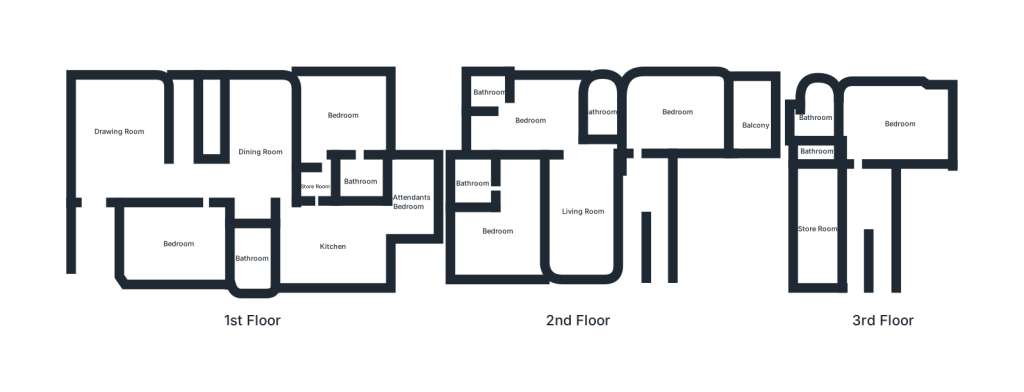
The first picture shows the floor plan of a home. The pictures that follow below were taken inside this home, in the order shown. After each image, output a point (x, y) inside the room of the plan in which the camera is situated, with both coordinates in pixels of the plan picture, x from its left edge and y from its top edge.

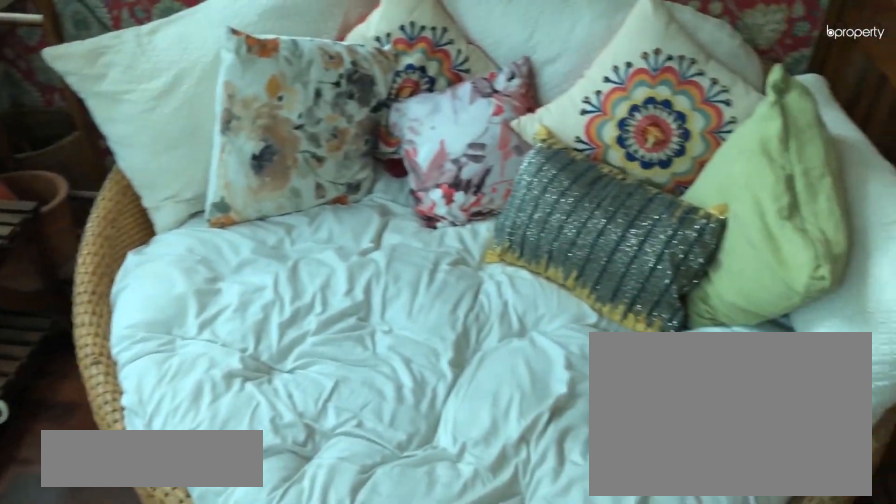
(755, 126)
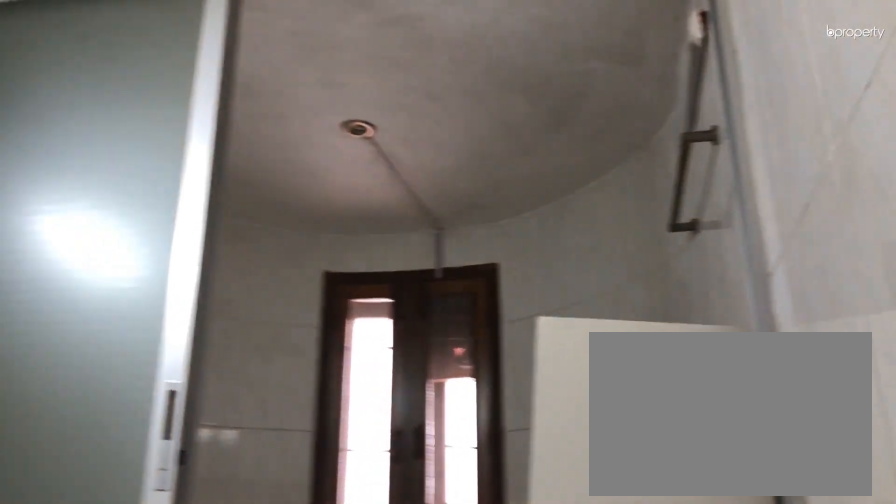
(597, 112)
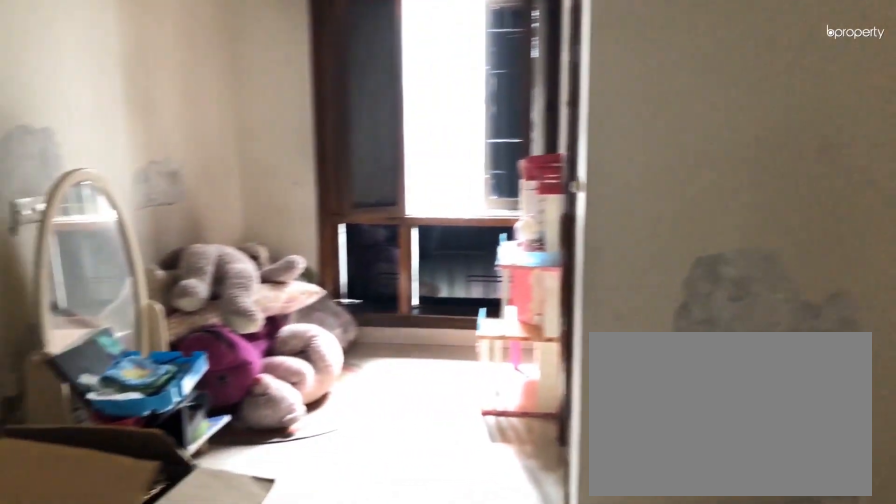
(530, 121)
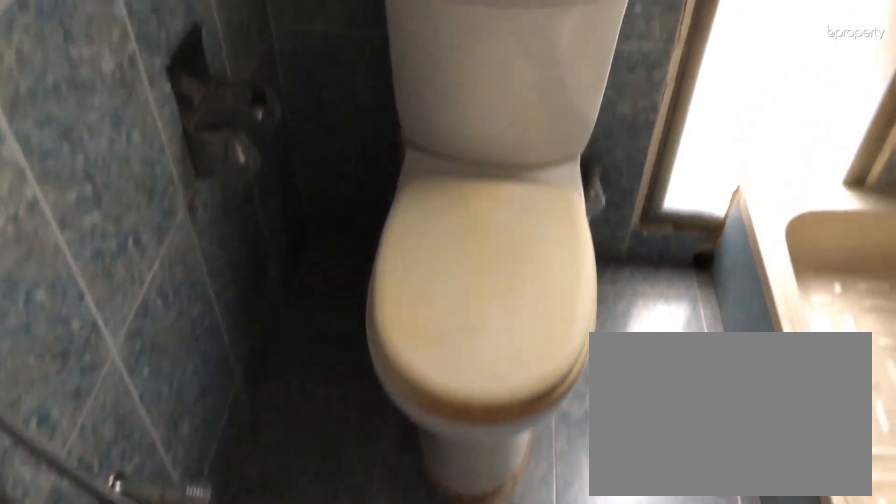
(487, 92)
